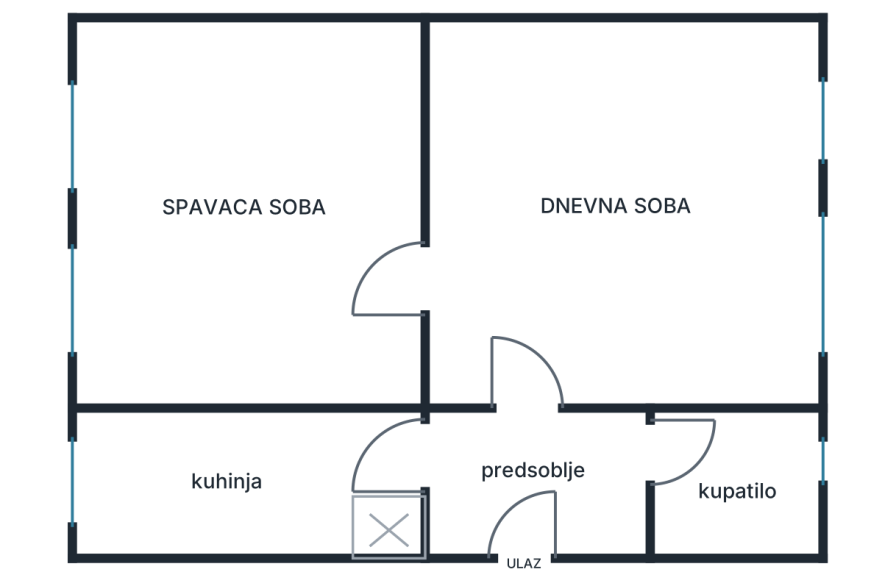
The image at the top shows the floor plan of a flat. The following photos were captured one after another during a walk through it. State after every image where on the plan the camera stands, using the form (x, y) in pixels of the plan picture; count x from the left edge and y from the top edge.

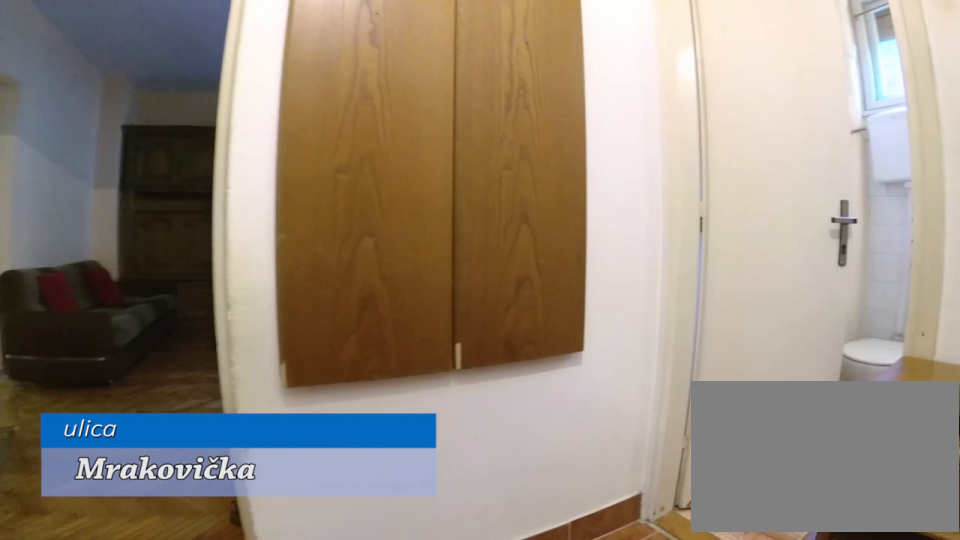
(549, 495)
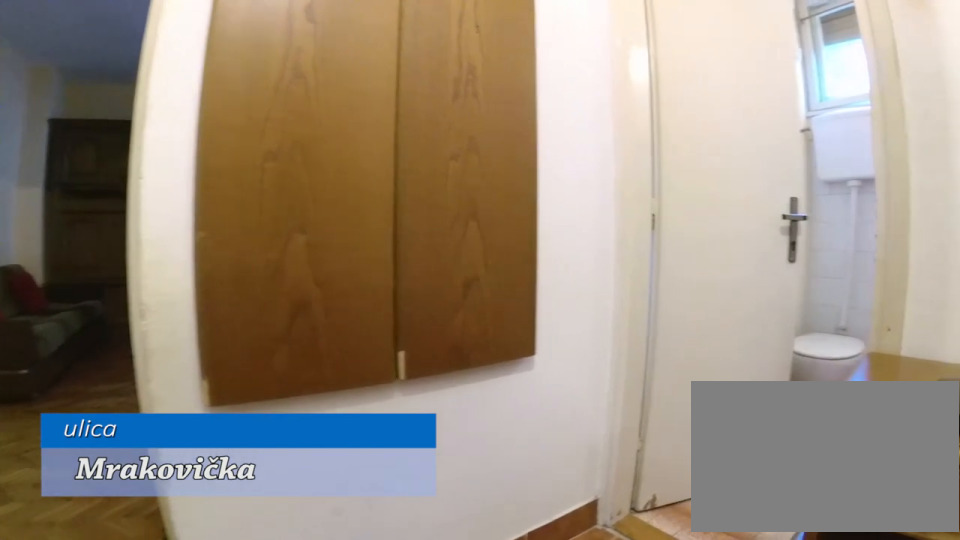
(555, 494)
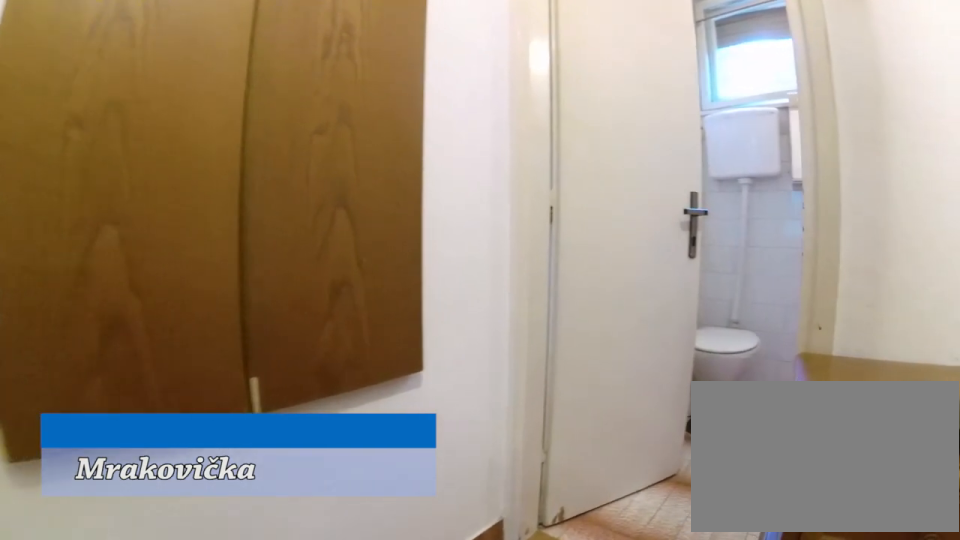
(568, 487)
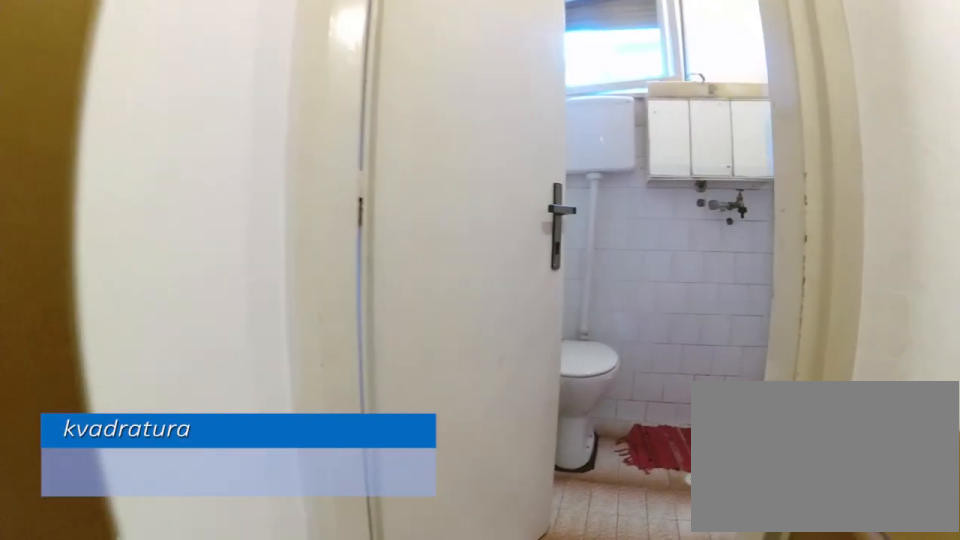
(598, 469)
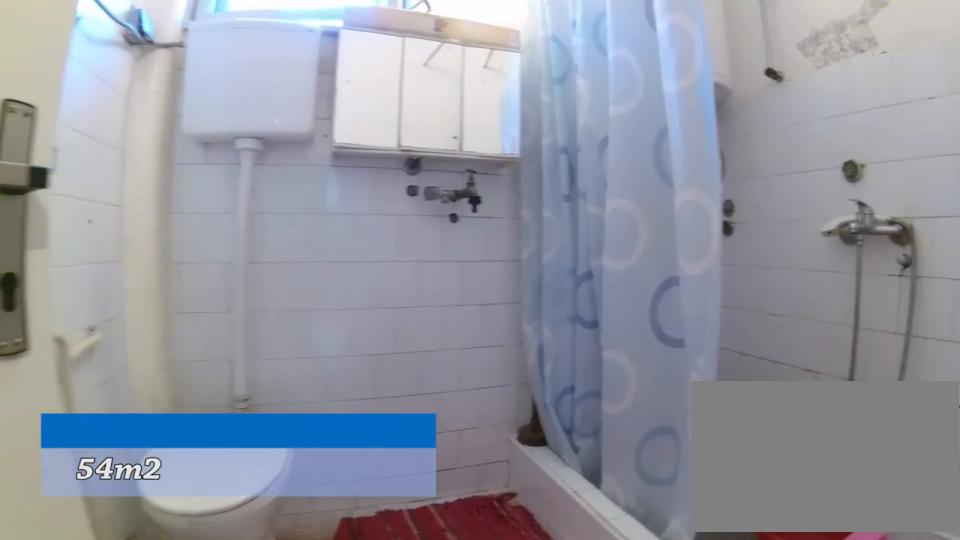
(646, 469)
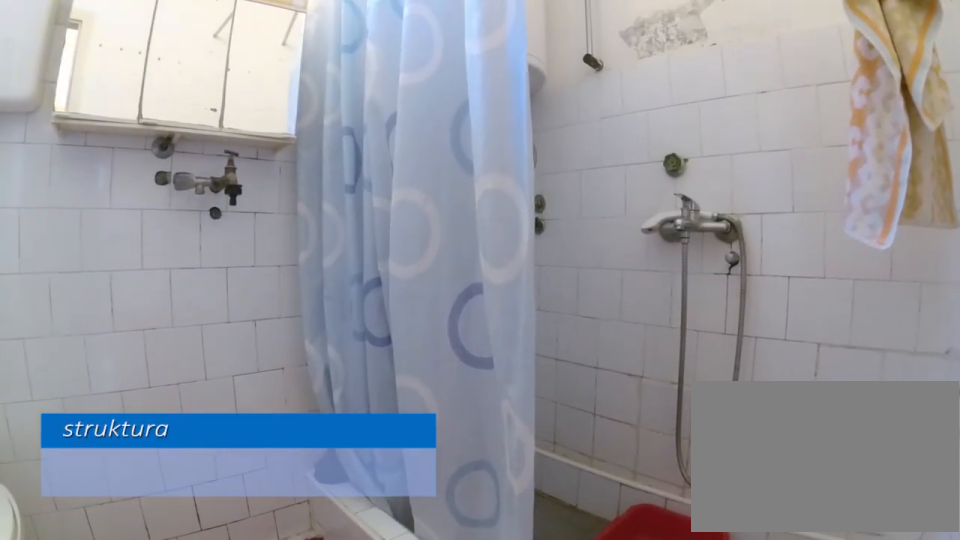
(663, 475)
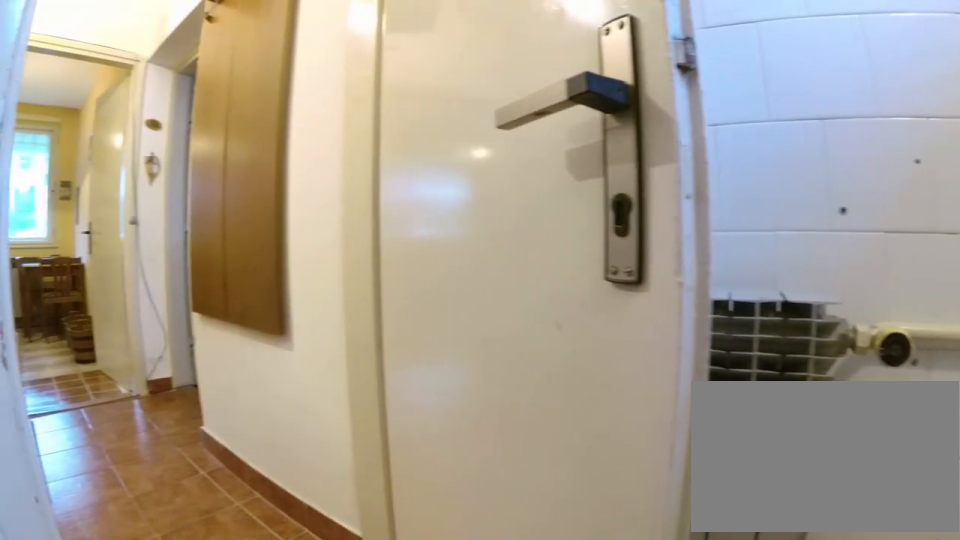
(731, 478)
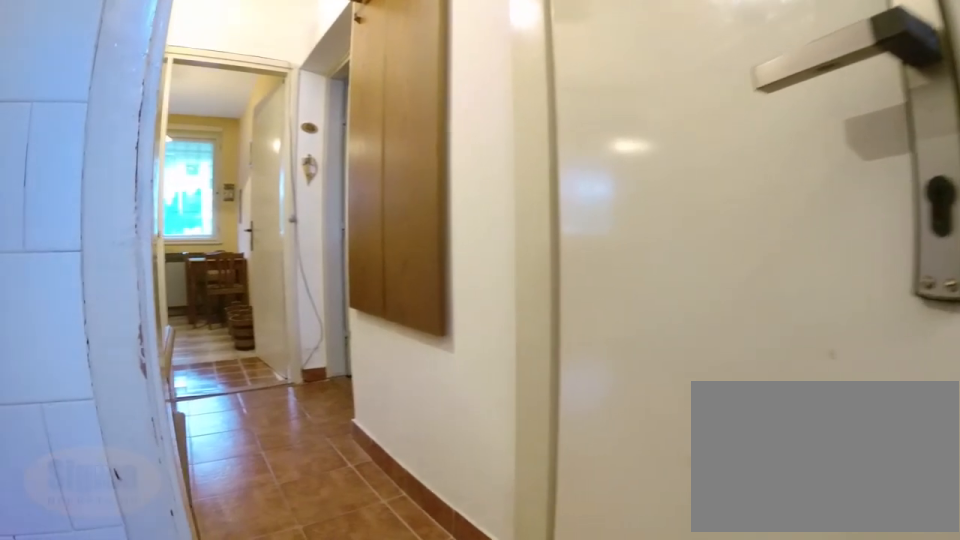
(719, 467)
